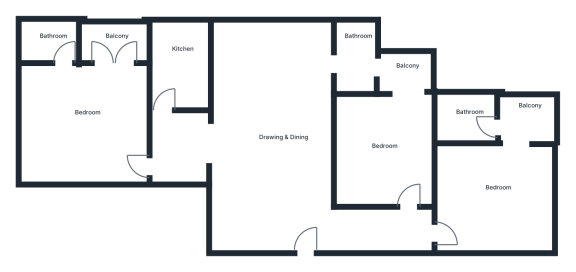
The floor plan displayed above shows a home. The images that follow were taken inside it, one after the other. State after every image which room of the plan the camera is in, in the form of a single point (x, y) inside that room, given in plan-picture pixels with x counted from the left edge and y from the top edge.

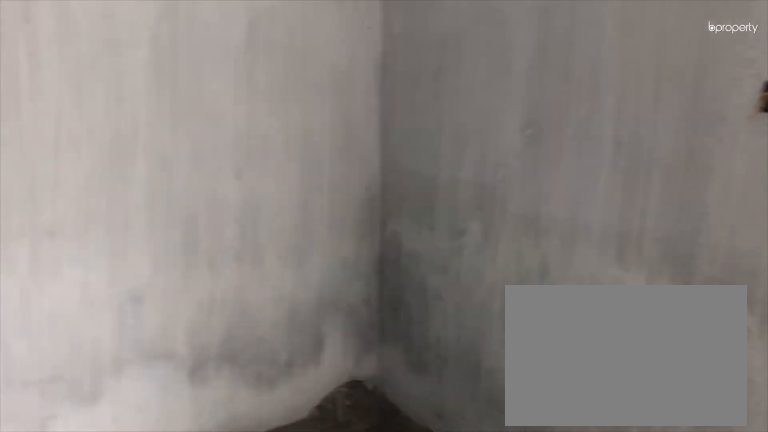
(374, 148)
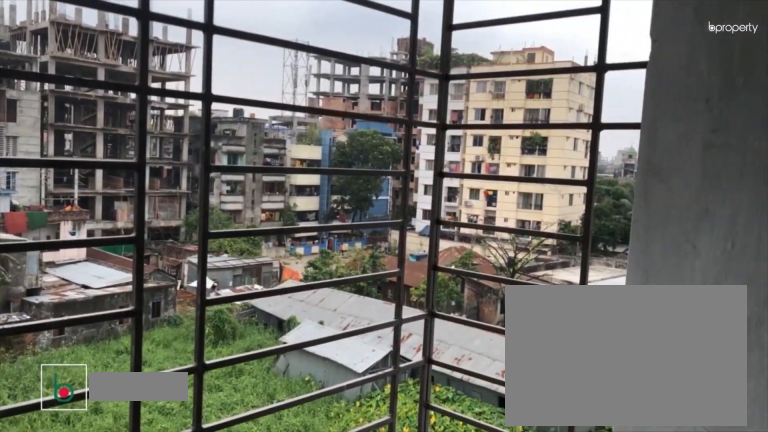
(409, 69)
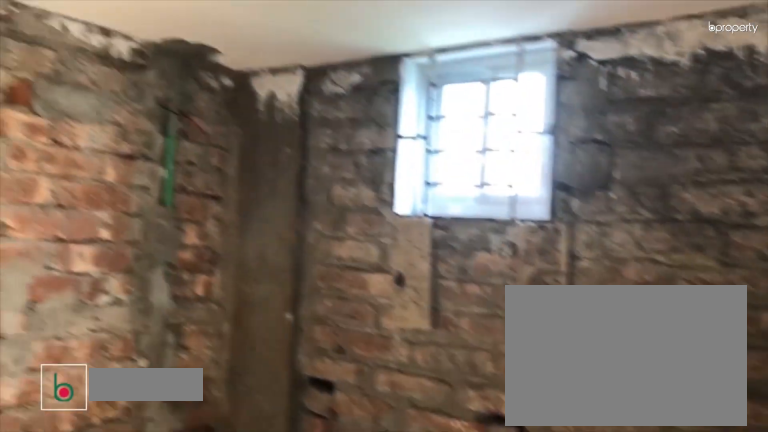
(361, 64)
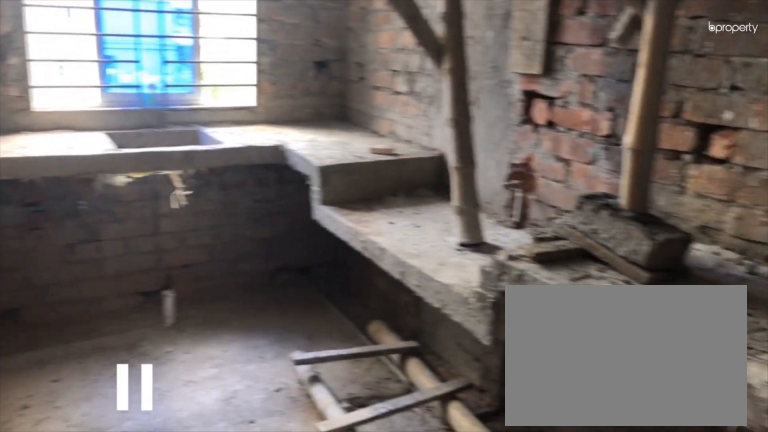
(190, 65)
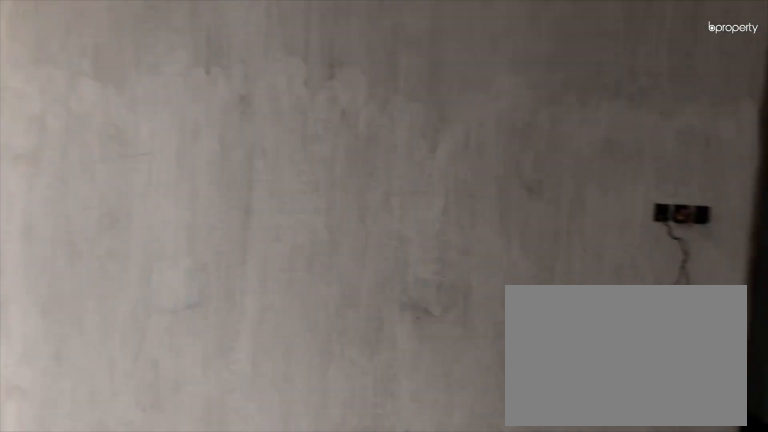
(80, 111)
